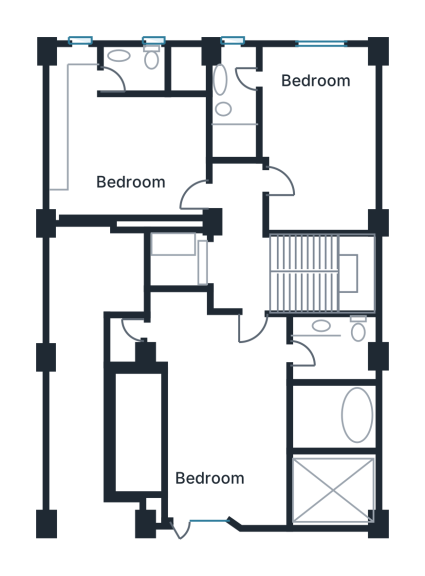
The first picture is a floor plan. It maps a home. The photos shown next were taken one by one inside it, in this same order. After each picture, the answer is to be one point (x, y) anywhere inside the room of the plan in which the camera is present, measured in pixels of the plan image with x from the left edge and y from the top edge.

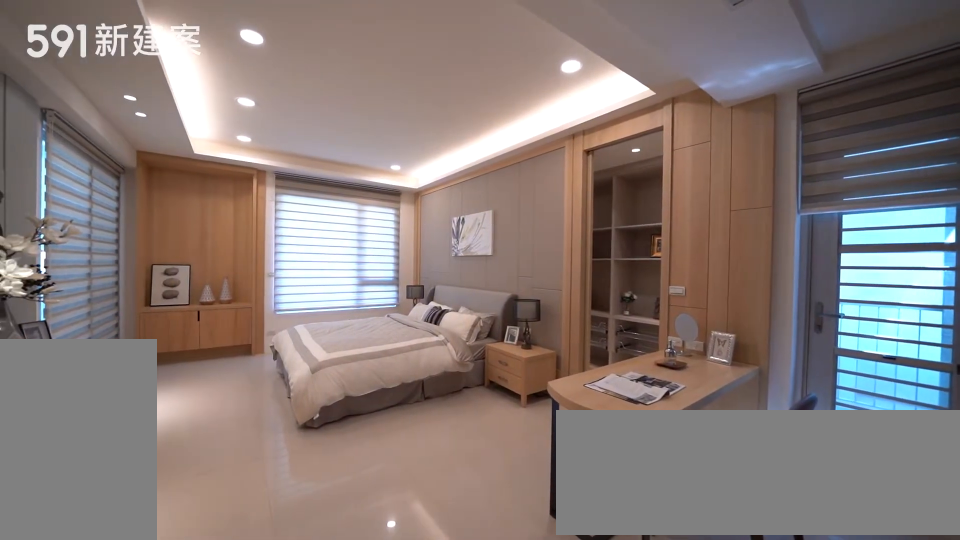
(204, 426)
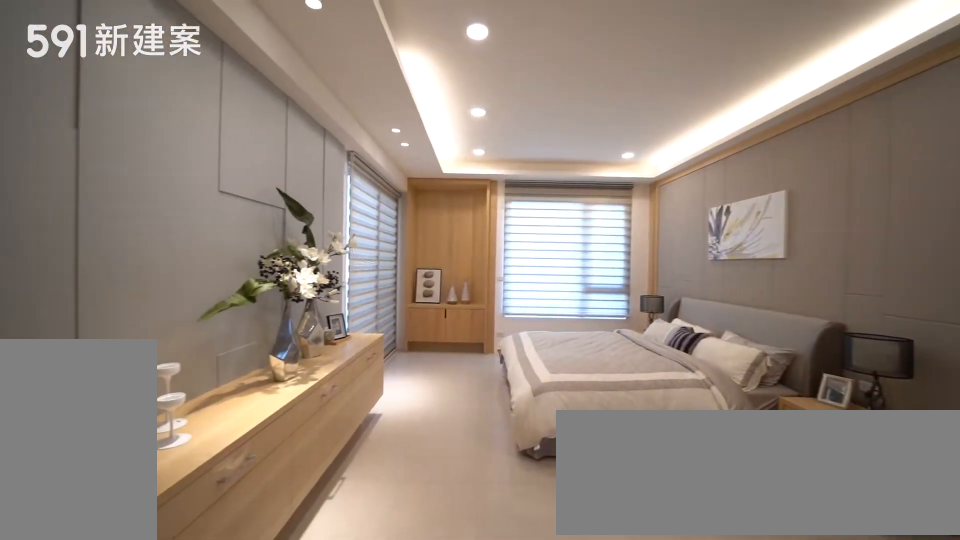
(204, 426)
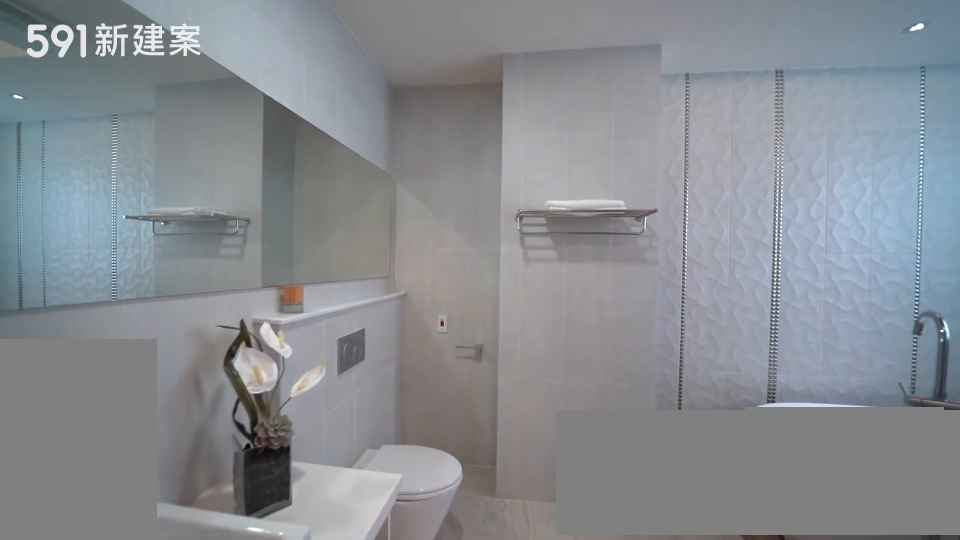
(335, 386)
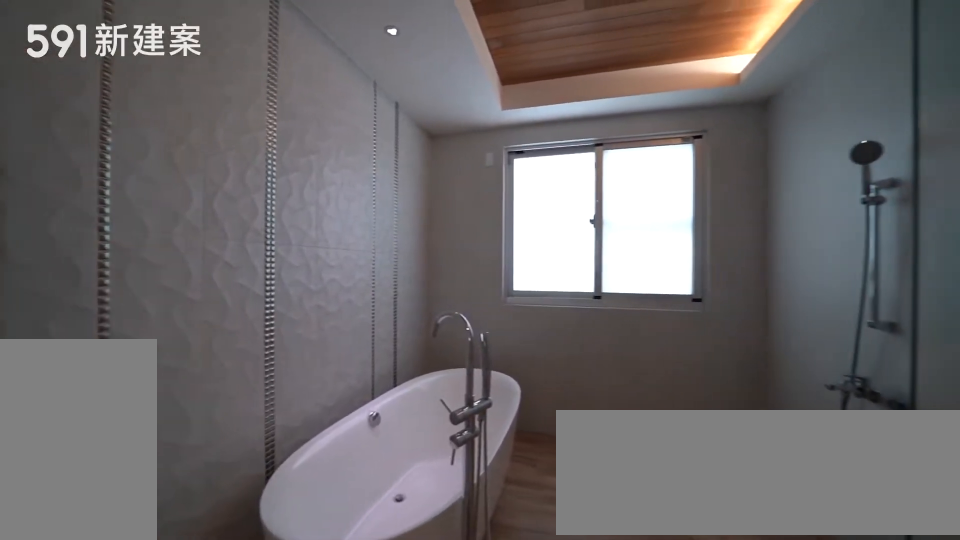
(335, 386)
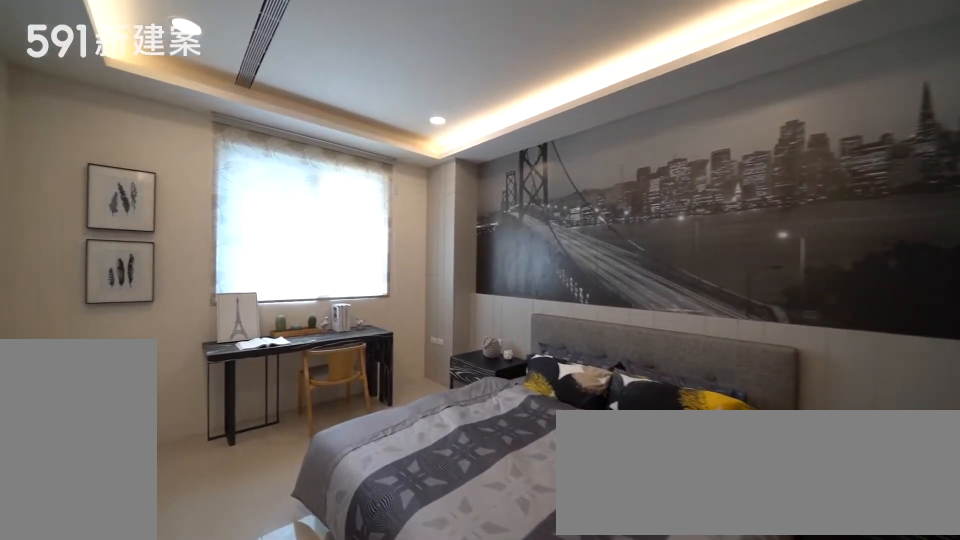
(321, 136)
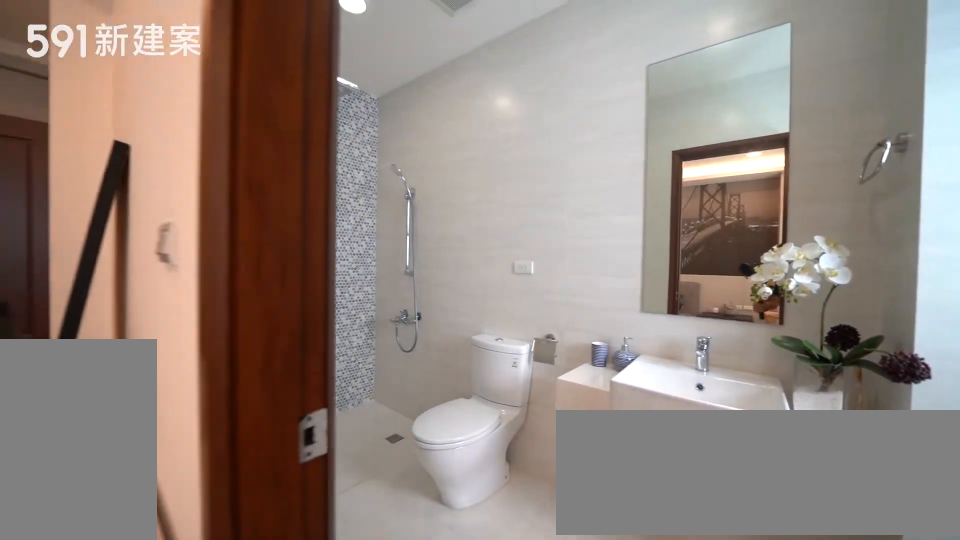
(239, 109)
